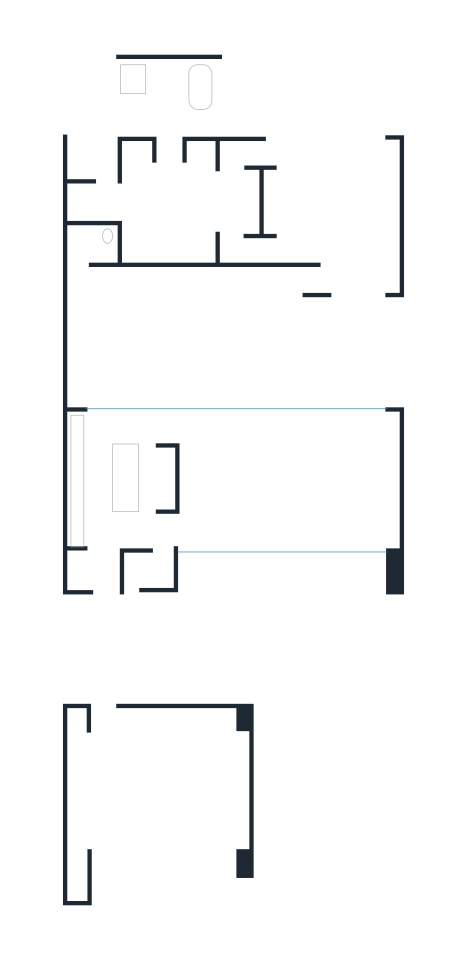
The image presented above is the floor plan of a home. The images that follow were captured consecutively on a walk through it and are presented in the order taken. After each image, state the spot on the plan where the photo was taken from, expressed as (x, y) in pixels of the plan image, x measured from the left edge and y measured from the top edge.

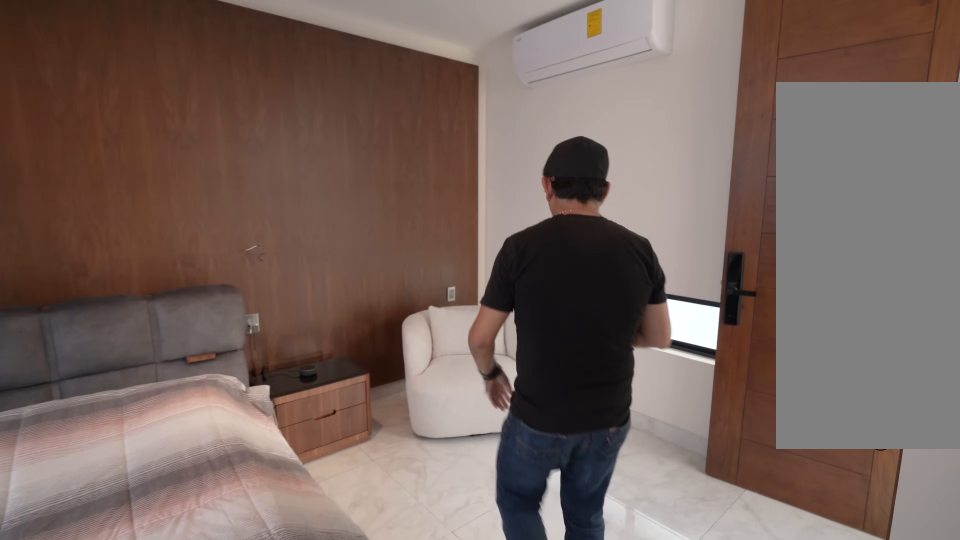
(320, 216)
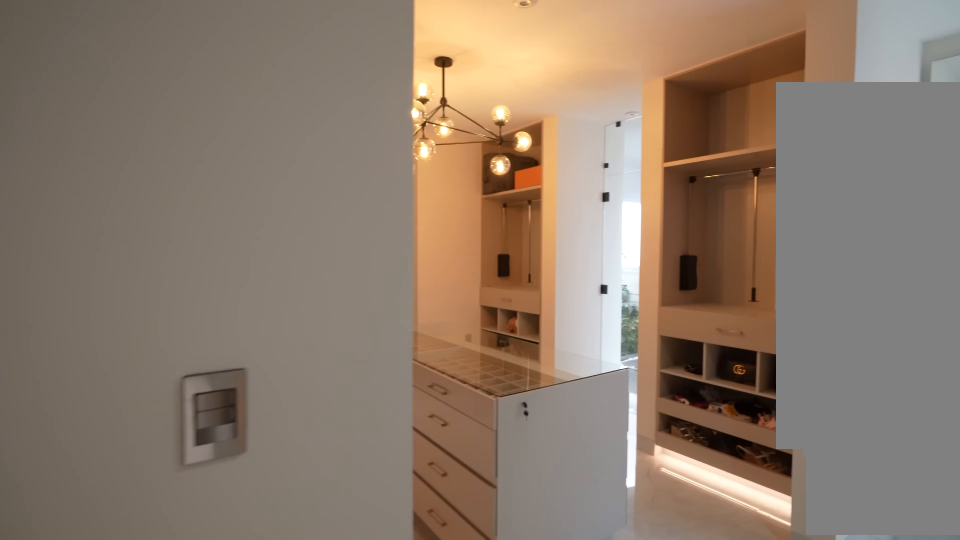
(210, 195)
